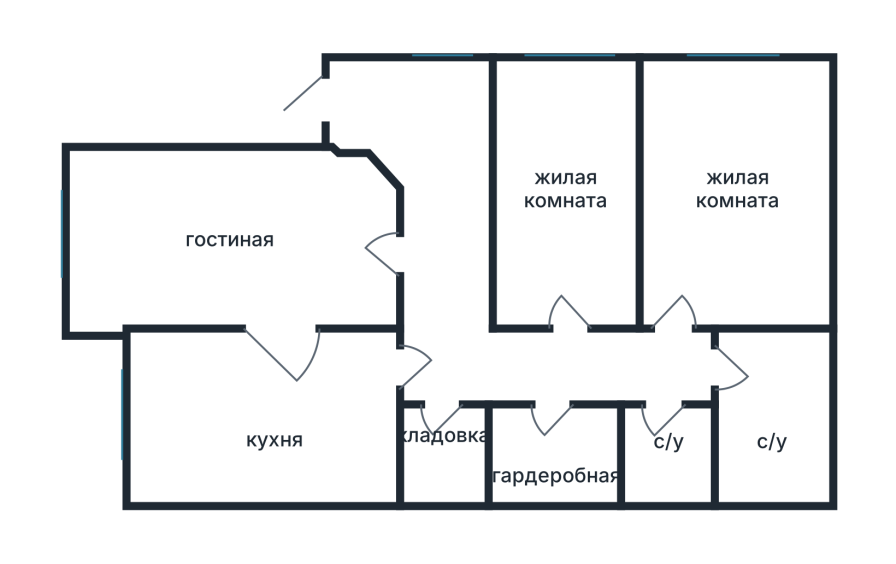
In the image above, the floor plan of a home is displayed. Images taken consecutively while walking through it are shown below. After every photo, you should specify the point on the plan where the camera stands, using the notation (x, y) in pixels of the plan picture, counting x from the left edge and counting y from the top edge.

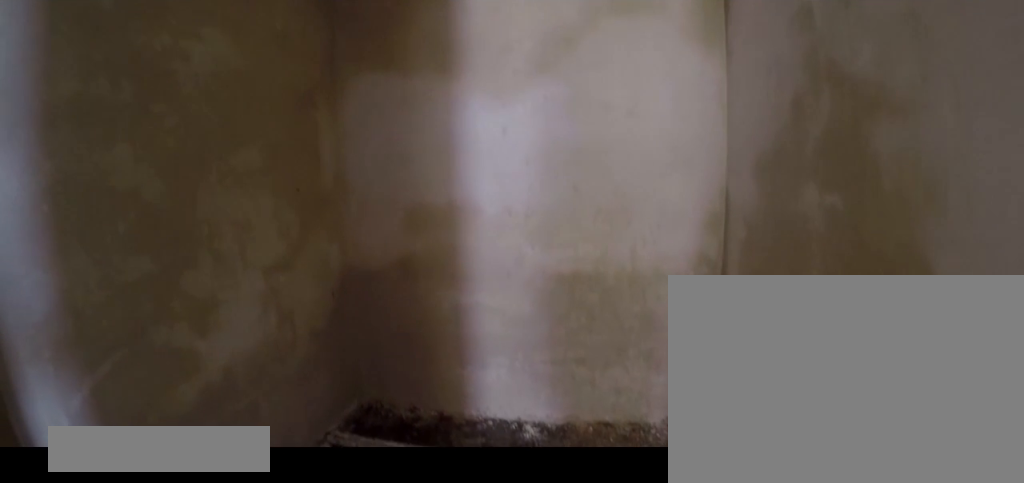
(441, 432)
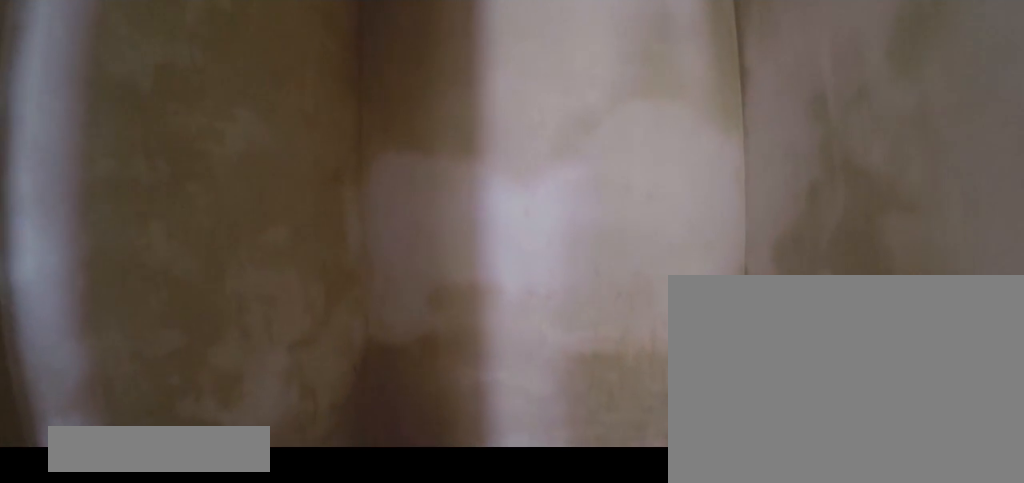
(441, 432)
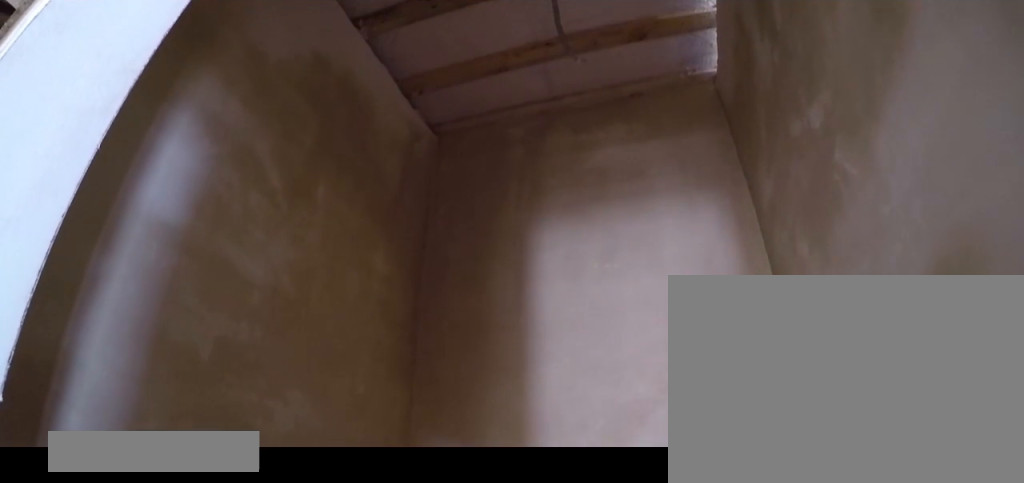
(444, 396)
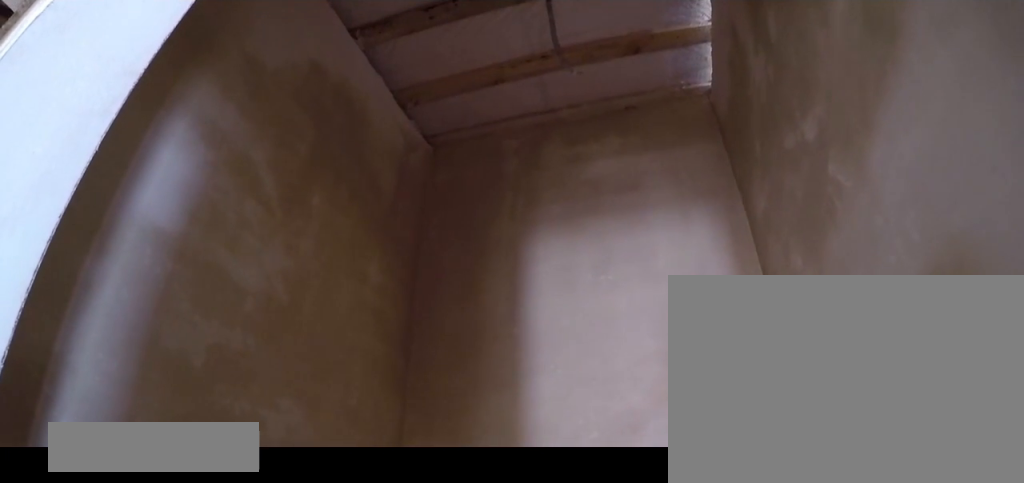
(443, 396)
